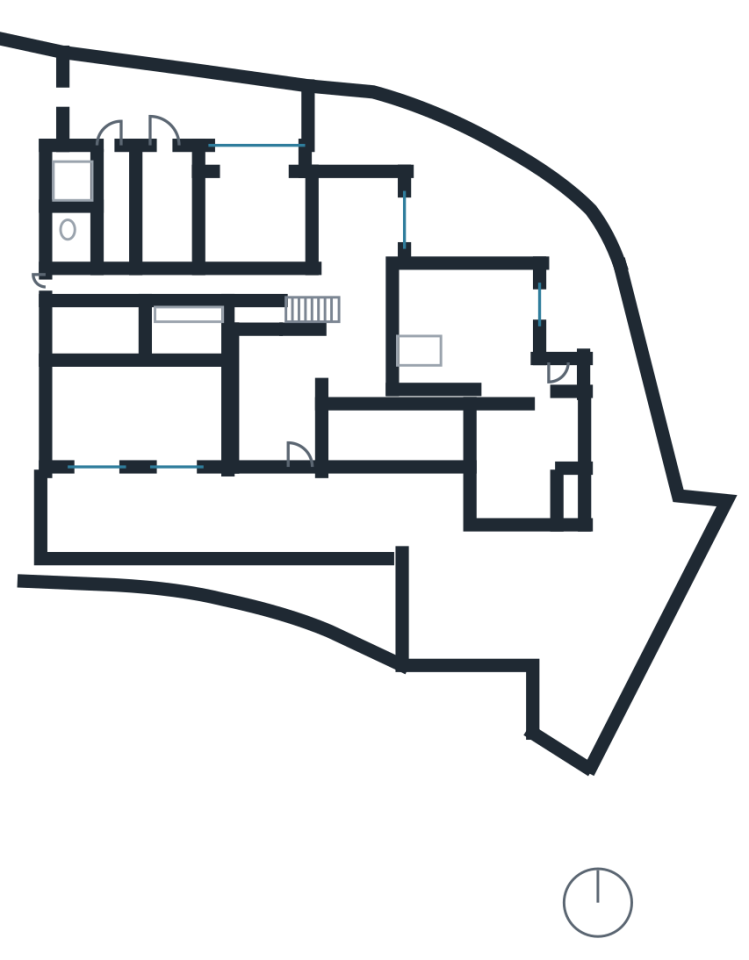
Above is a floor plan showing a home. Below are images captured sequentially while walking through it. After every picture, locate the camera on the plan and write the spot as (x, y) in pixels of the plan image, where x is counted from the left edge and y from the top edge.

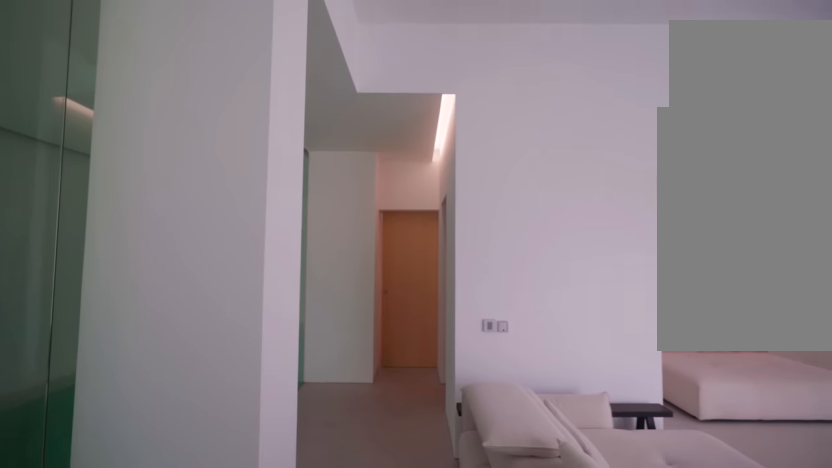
(477, 367)
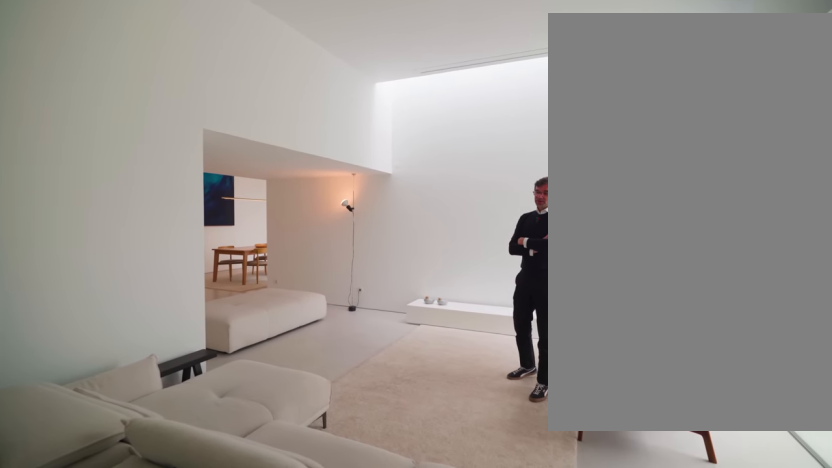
(490, 388)
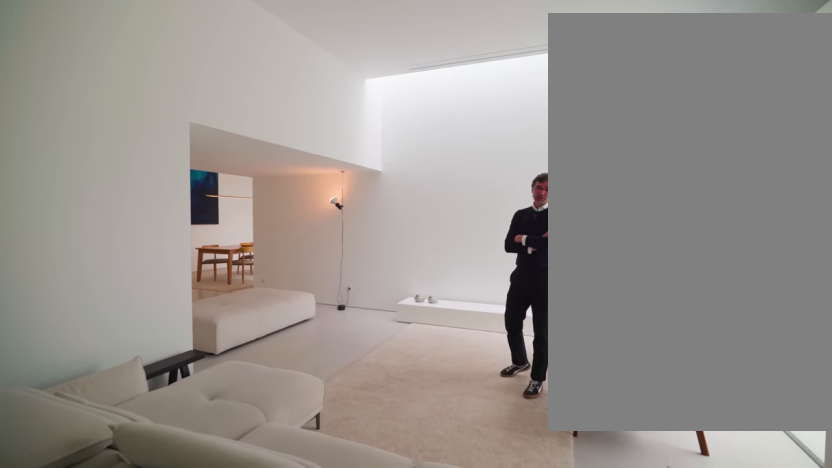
(490, 388)
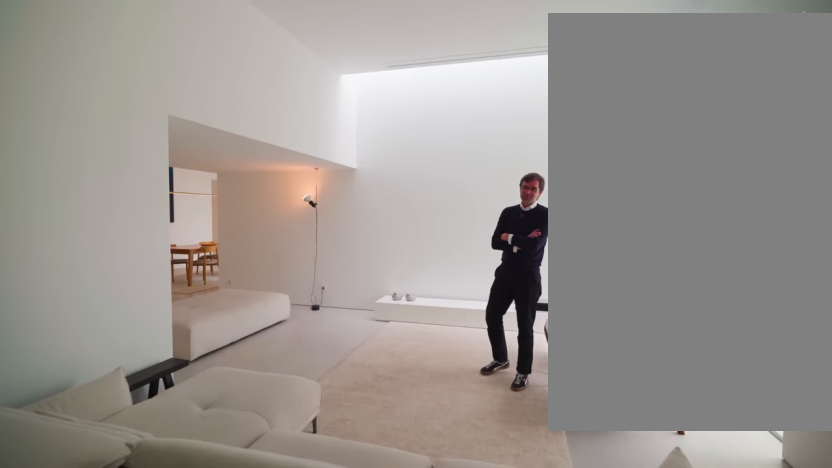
(490, 388)
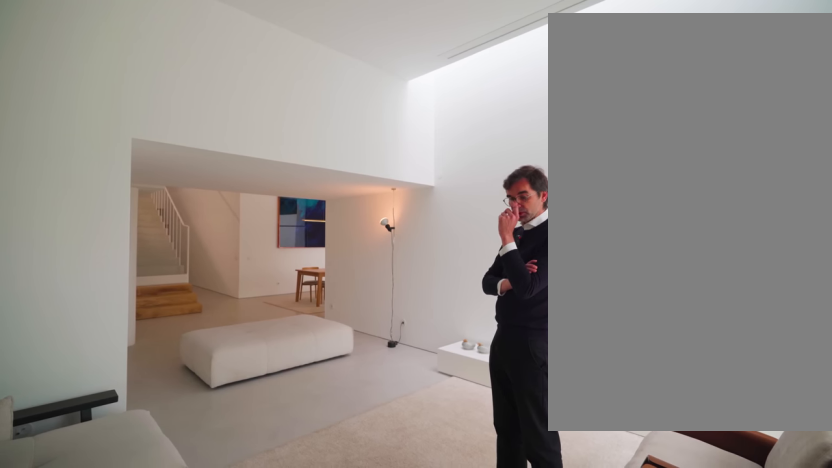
(477, 385)
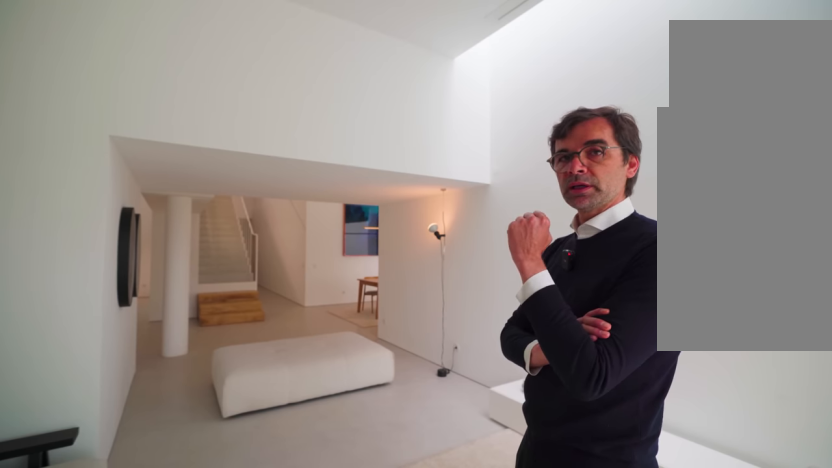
(515, 347)
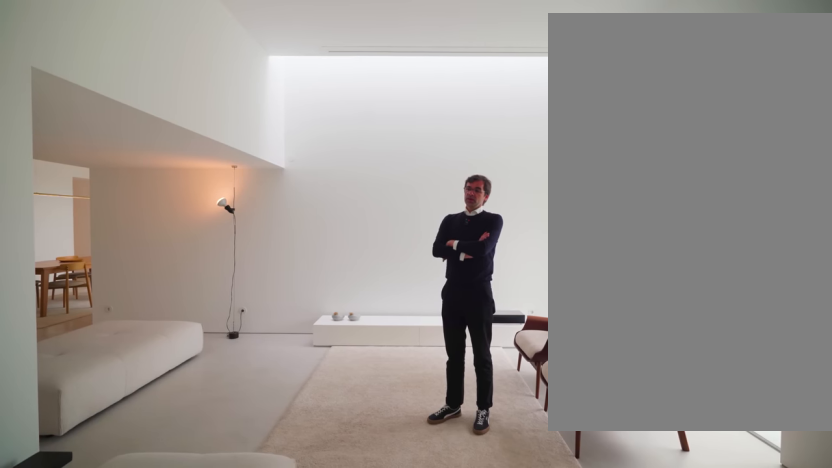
(495, 340)
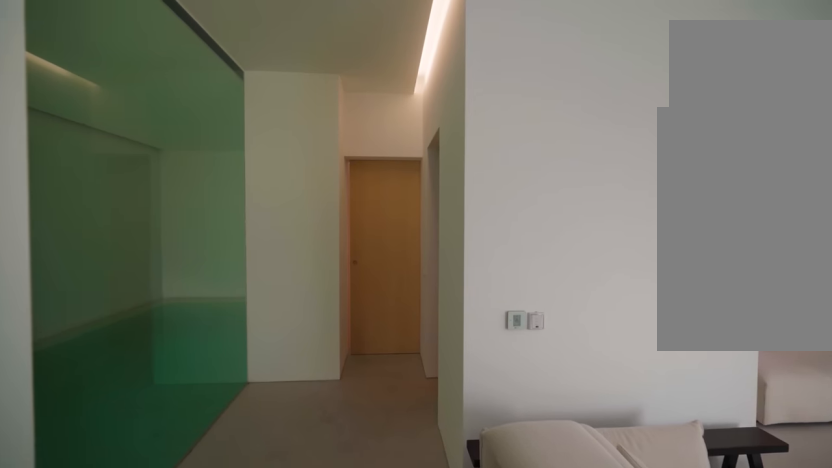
(494, 340)
